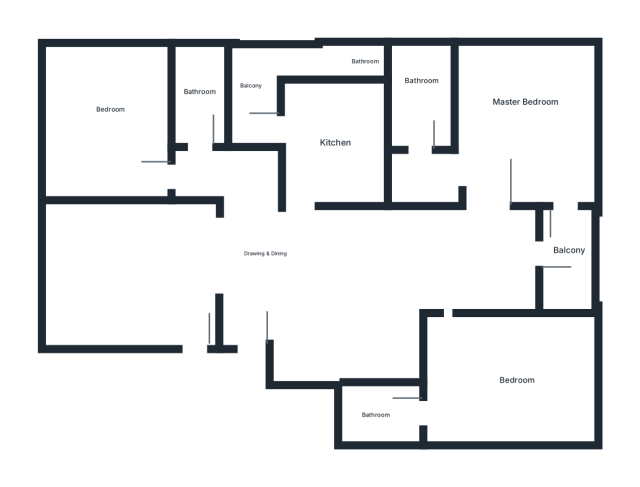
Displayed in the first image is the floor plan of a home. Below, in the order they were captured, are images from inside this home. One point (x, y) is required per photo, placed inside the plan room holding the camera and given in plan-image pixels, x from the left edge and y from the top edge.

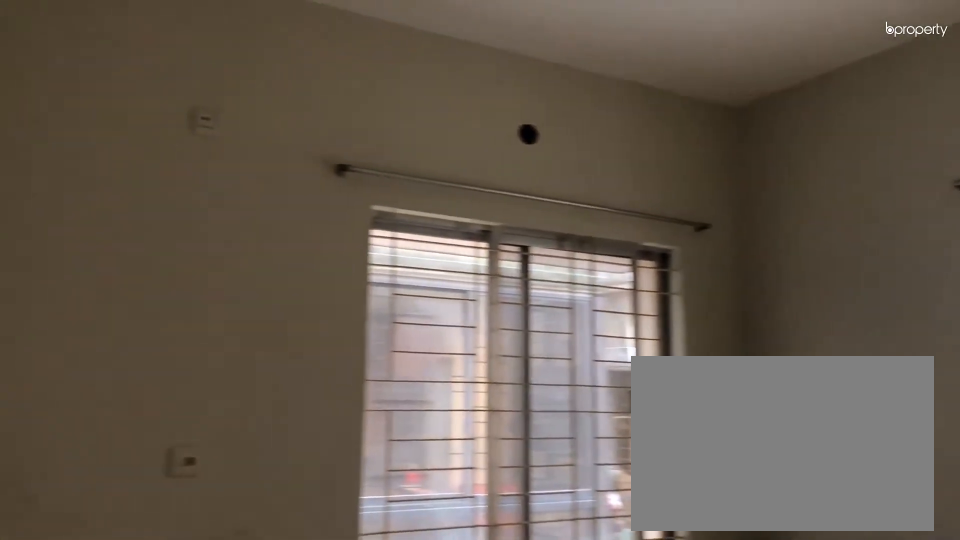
(118, 116)
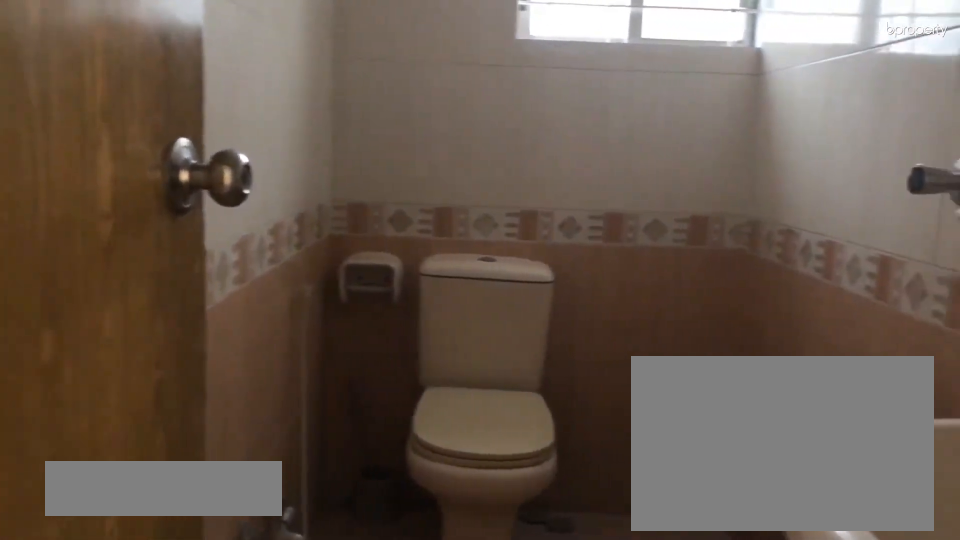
(205, 91)
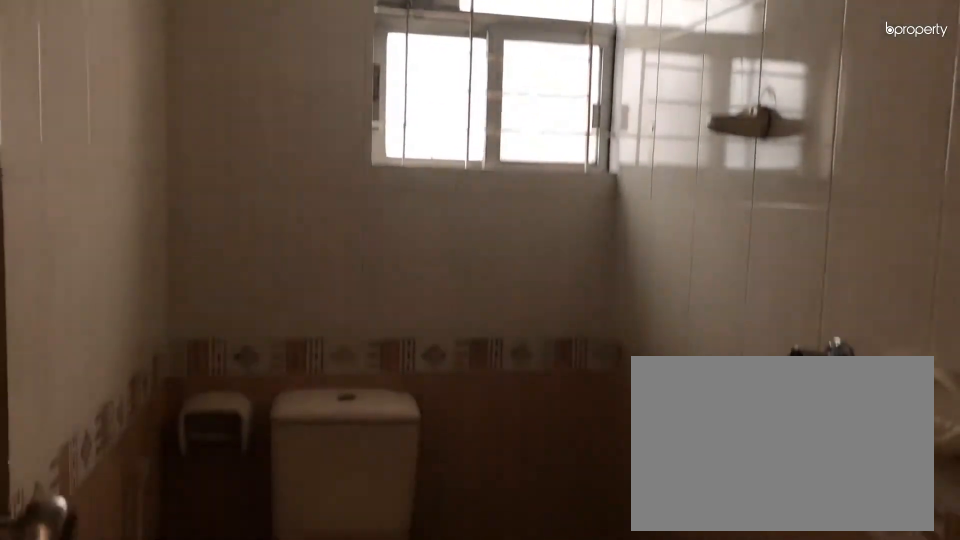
(205, 91)
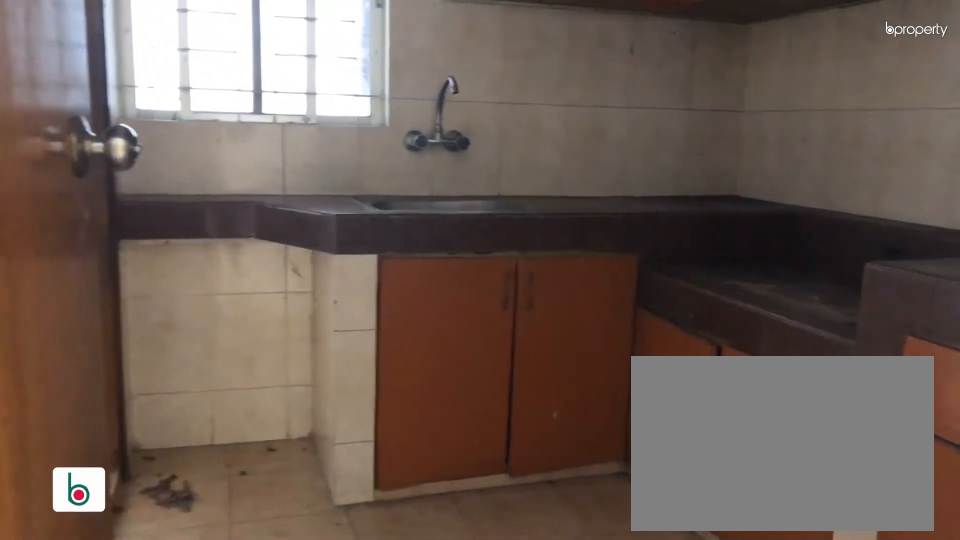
(311, 208)
